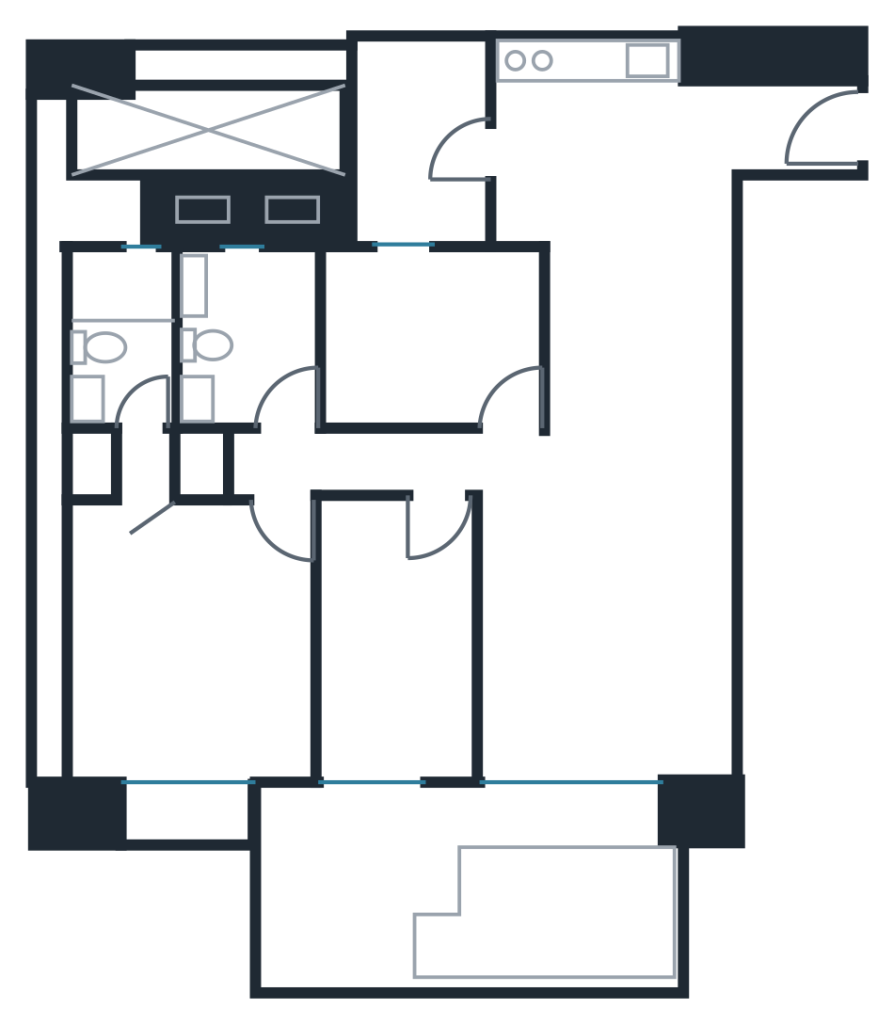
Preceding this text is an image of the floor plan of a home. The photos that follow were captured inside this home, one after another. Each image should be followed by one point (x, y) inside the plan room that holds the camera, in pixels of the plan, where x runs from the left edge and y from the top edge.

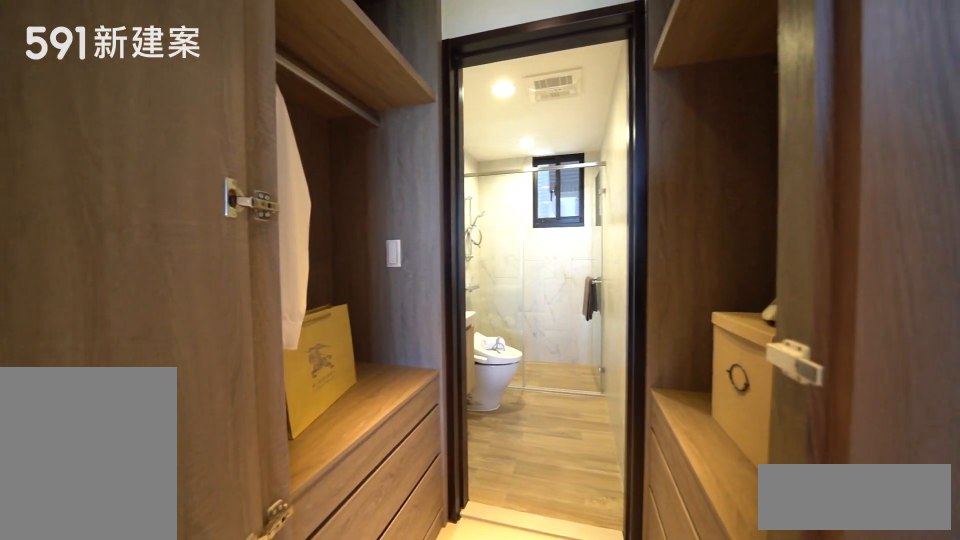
(142, 460)
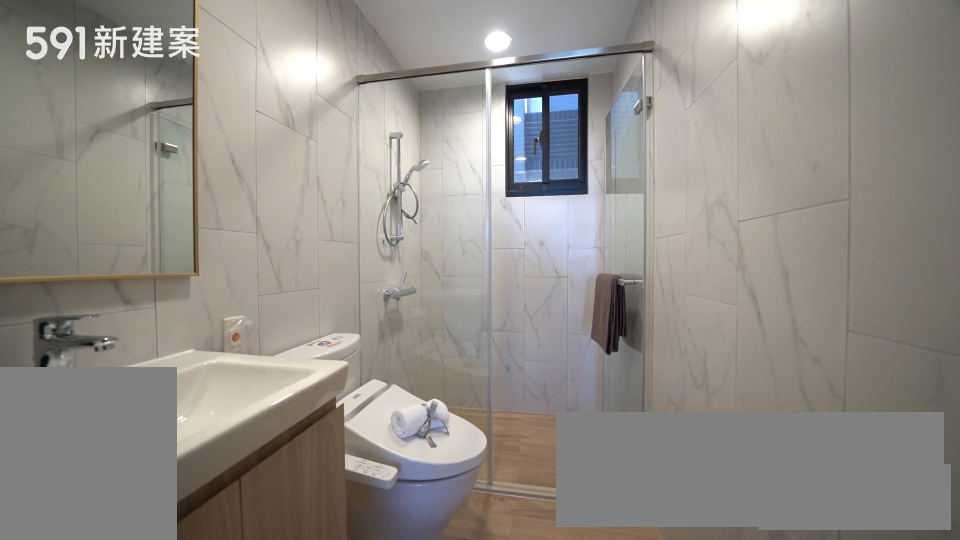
(120, 333)
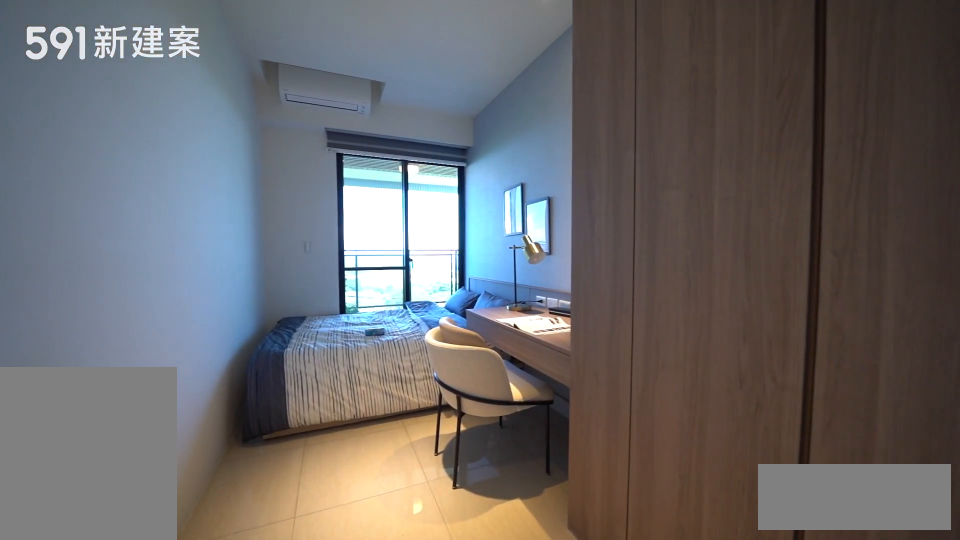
(397, 636)
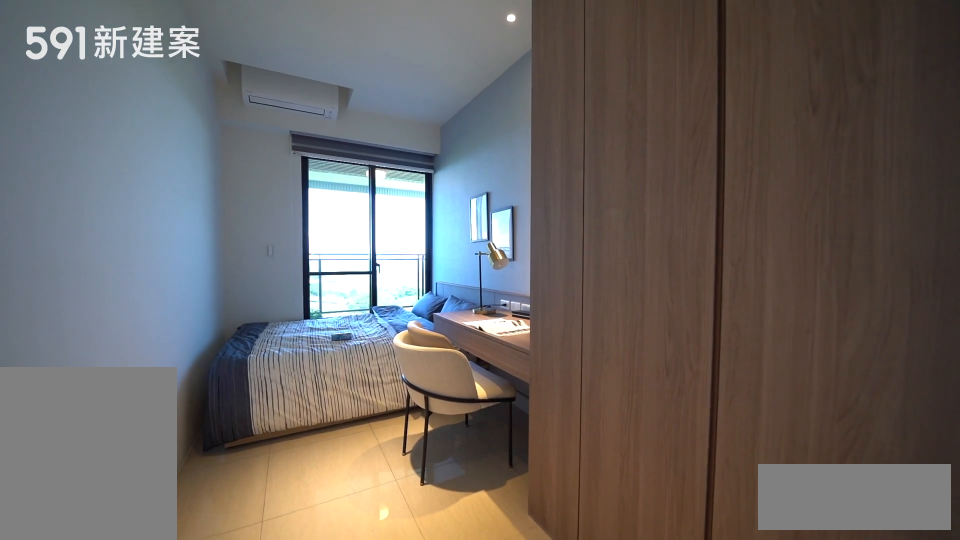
(397, 636)
